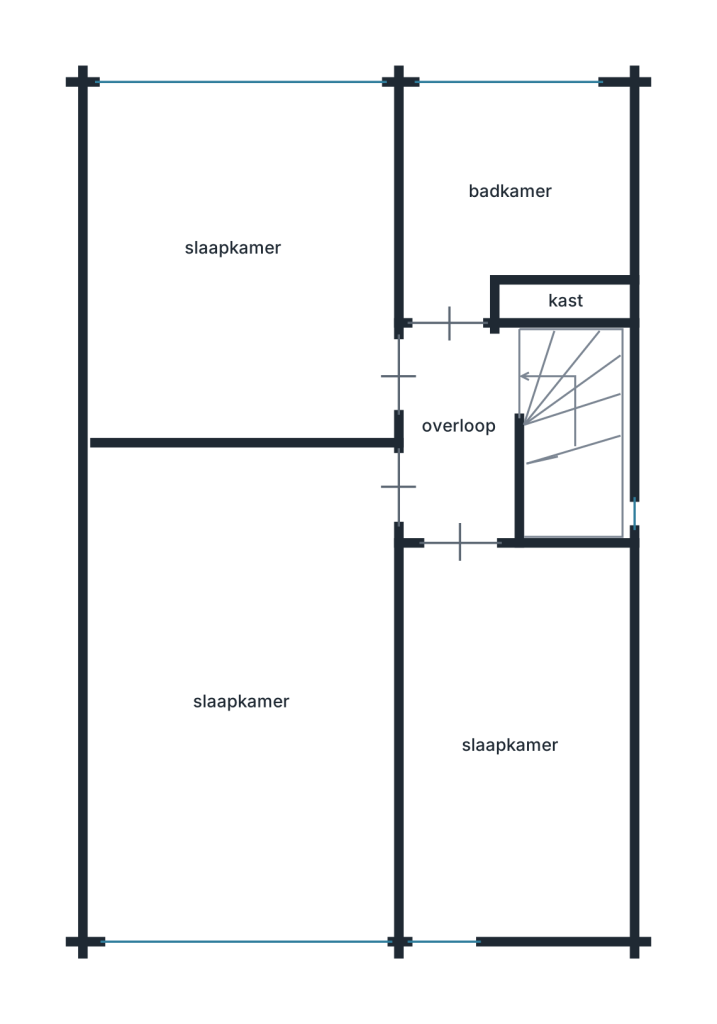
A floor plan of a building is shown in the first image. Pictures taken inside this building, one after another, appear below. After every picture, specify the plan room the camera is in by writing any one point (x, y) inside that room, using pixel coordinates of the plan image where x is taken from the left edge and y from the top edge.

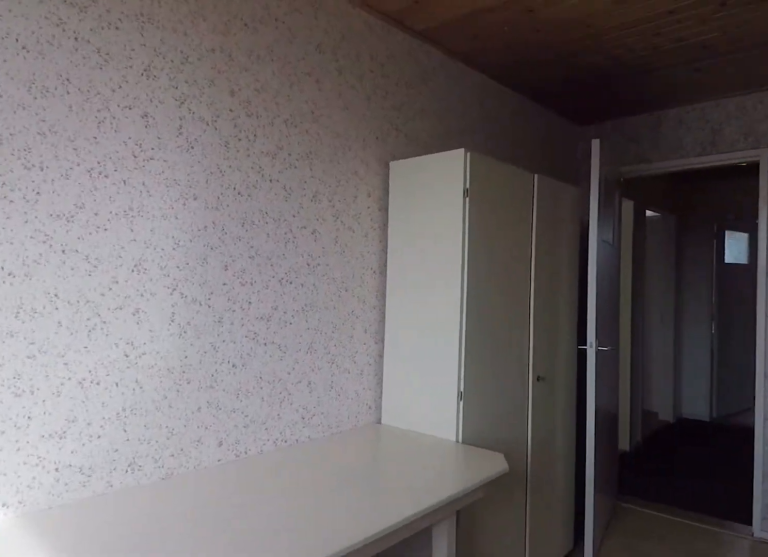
(514, 742)
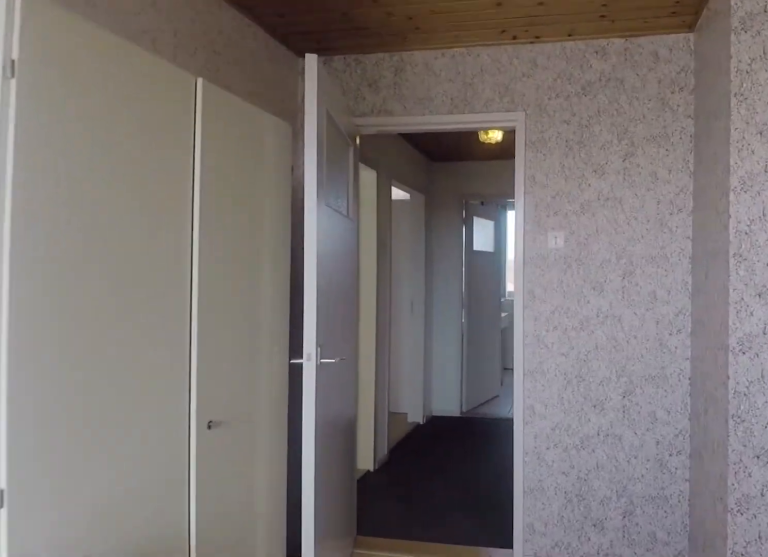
(514, 742)
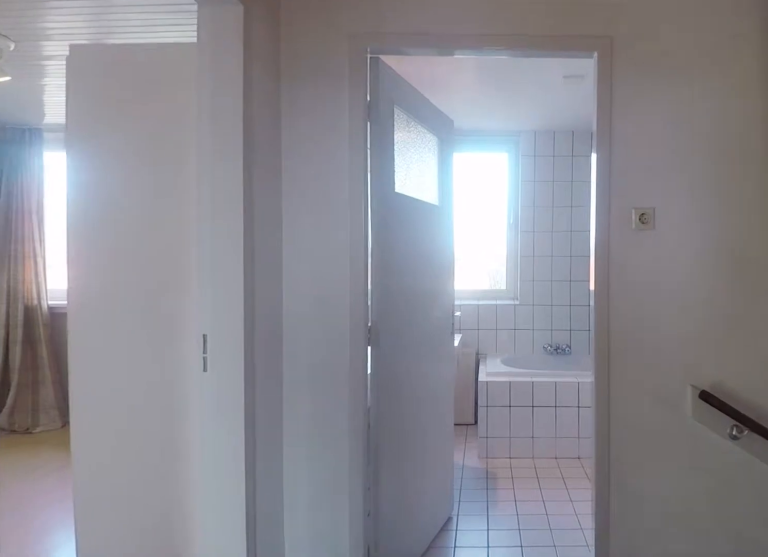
(460, 433)
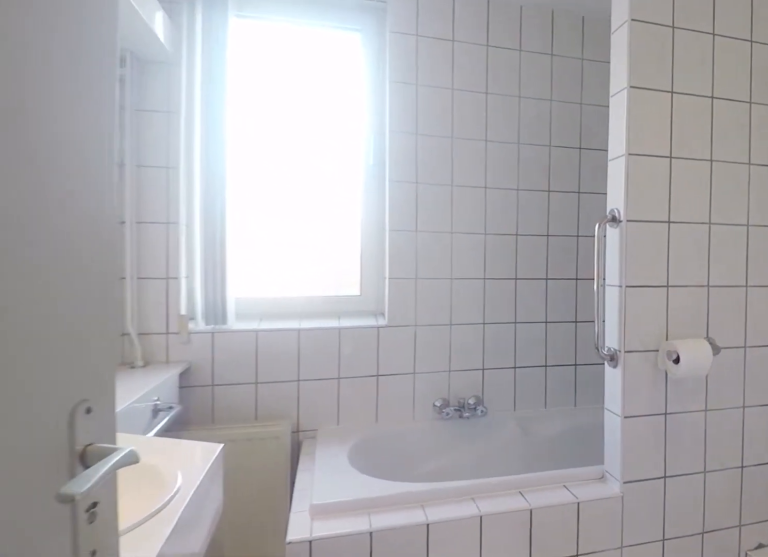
(507, 195)
